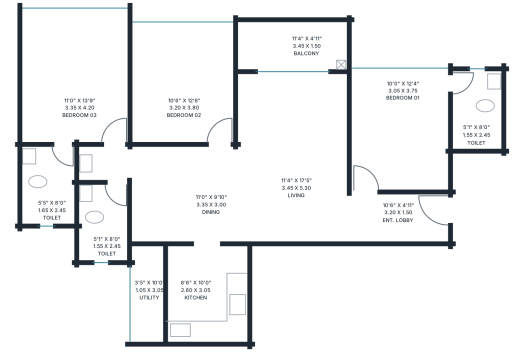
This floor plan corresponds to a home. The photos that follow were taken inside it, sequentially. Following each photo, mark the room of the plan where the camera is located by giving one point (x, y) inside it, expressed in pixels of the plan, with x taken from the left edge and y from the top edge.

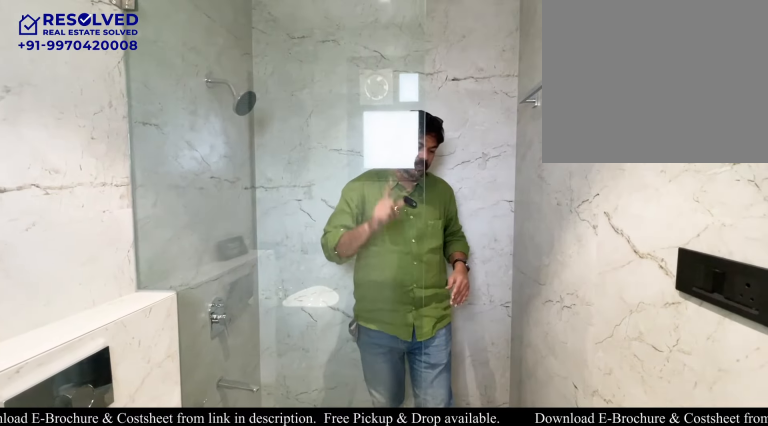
(476, 111)
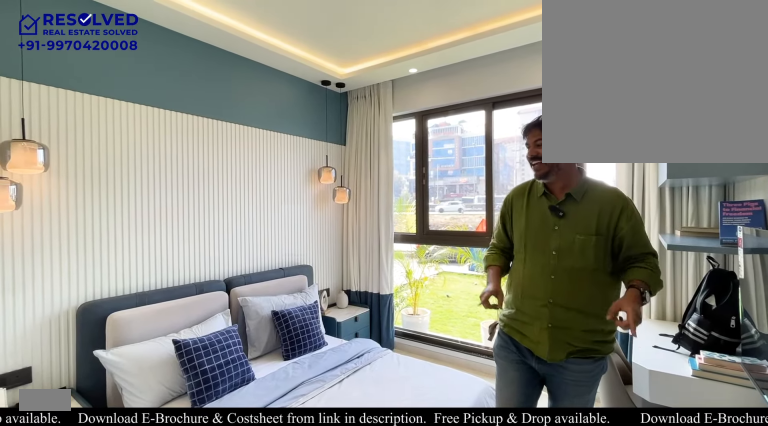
(182, 82)
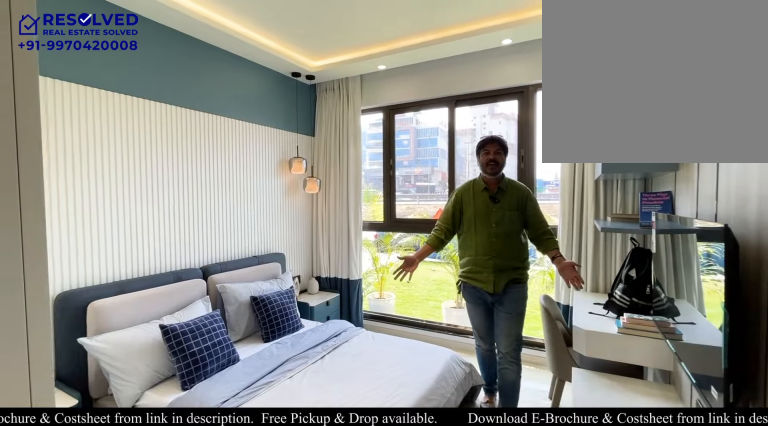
(182, 82)
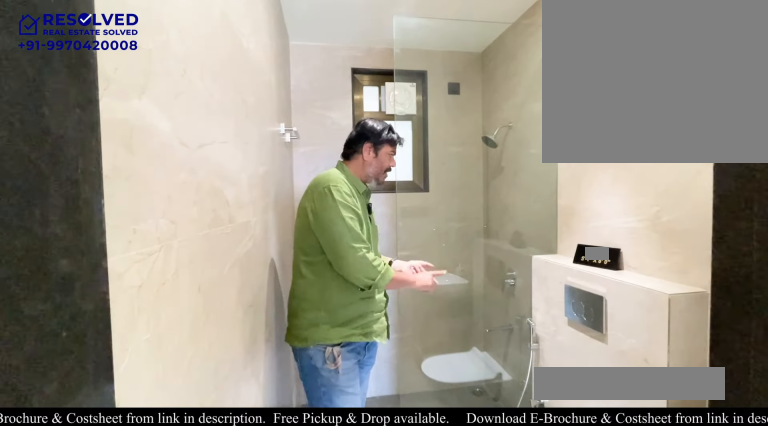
(102, 221)
